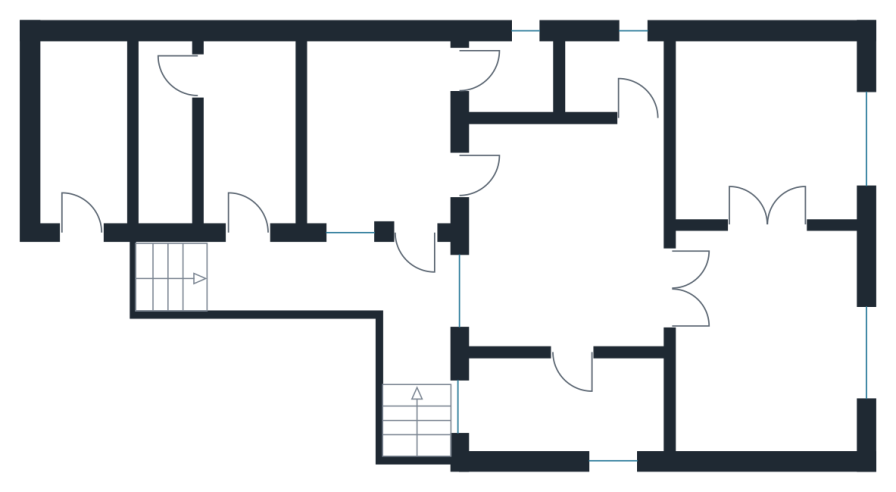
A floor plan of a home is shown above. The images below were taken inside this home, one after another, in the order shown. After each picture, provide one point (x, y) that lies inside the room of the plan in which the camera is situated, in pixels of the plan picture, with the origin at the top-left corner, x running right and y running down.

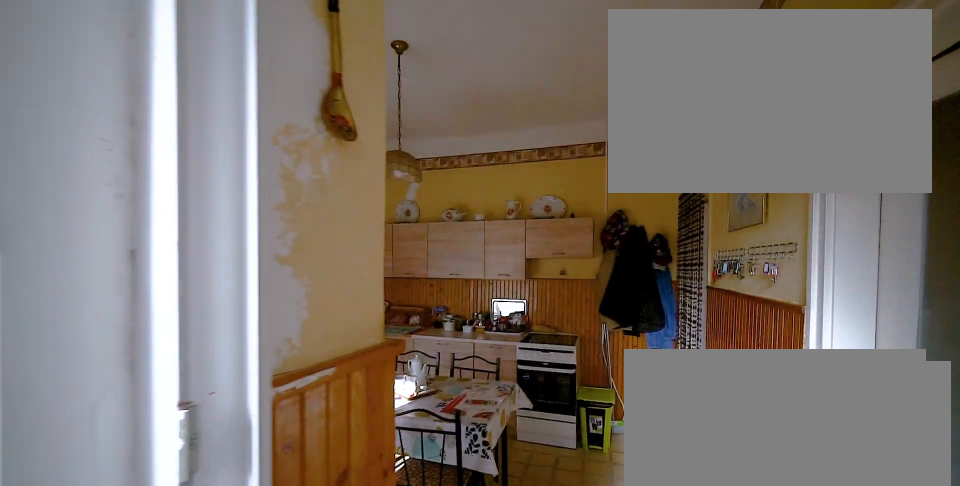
(382, 137)
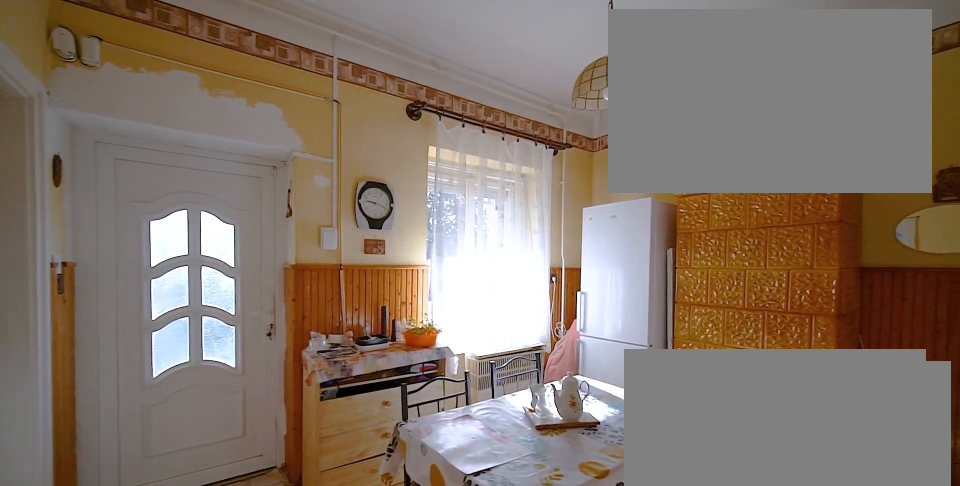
(382, 136)
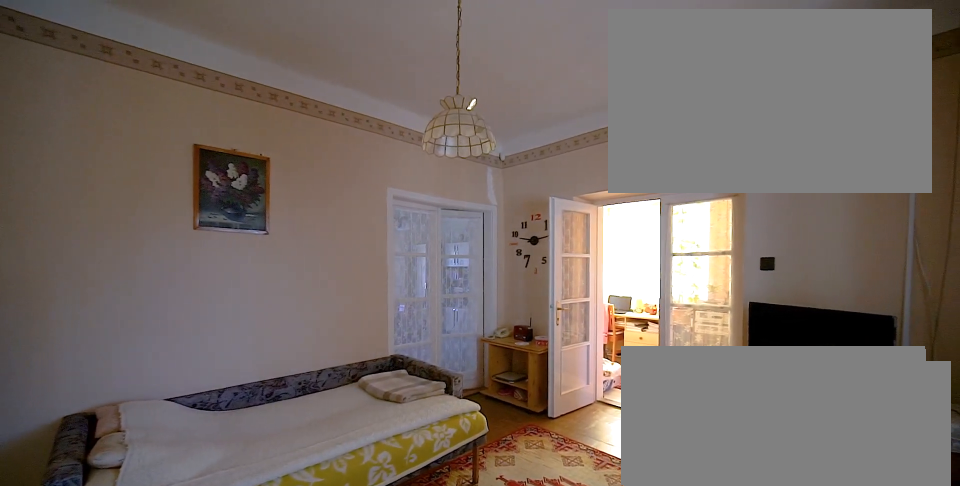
(569, 248)
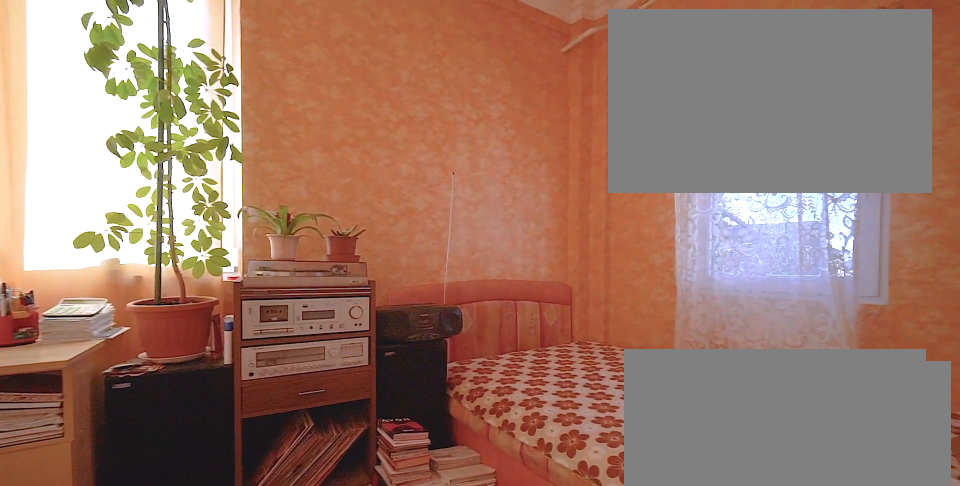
(570, 412)
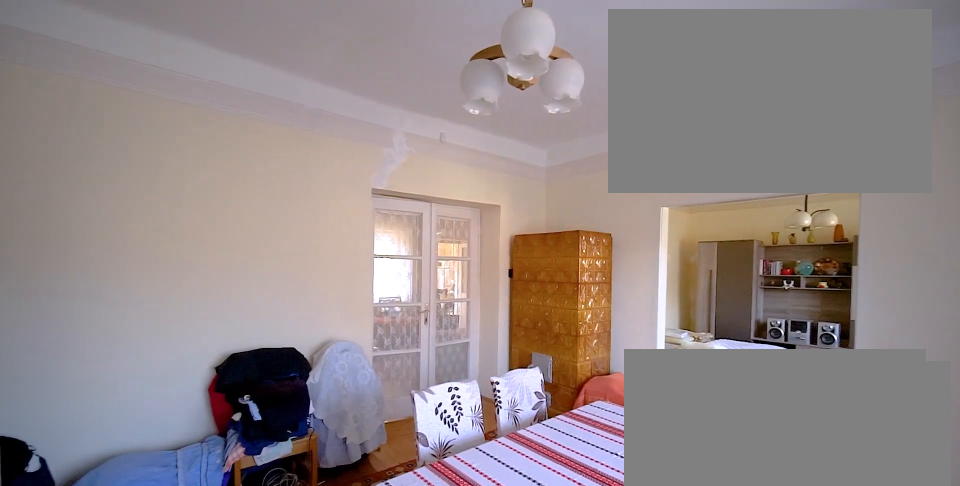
(768, 347)
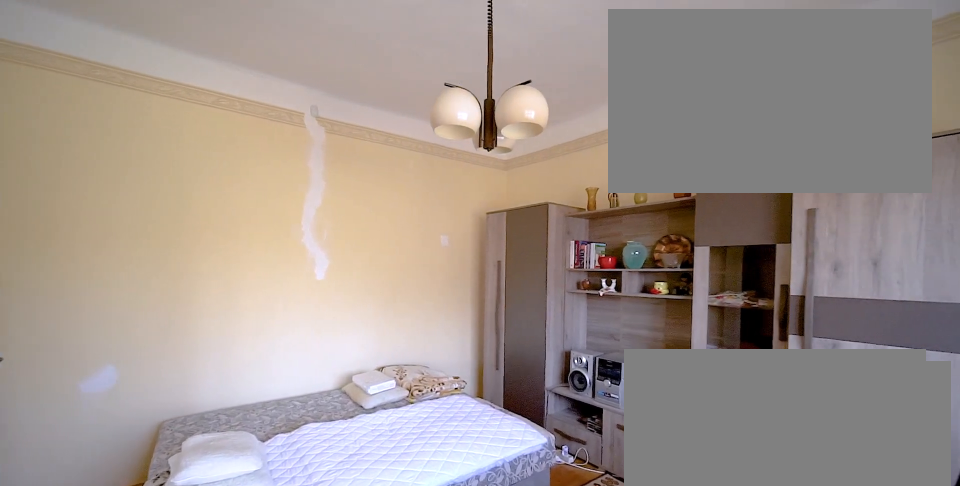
(768, 133)
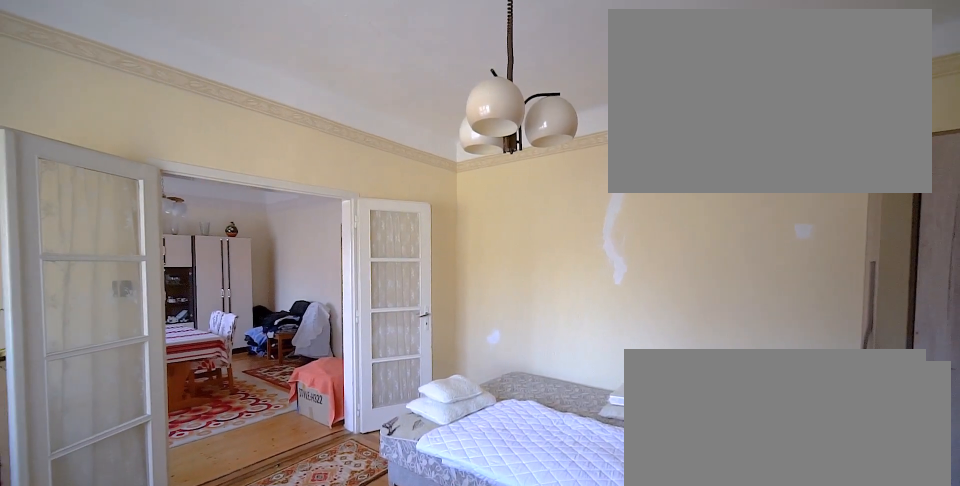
(768, 133)
